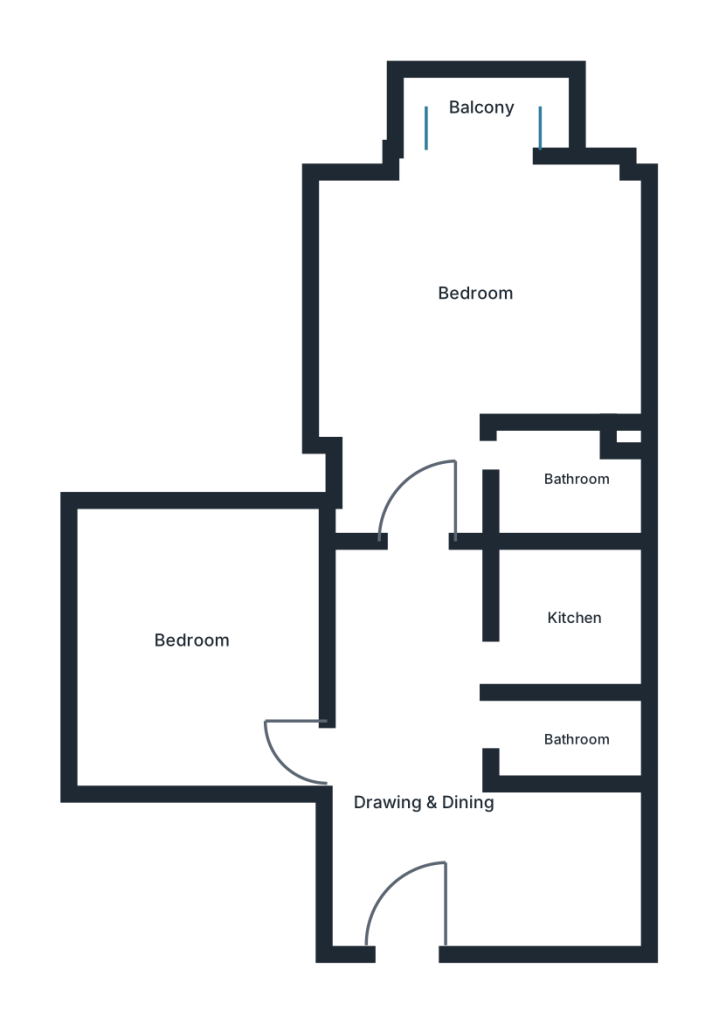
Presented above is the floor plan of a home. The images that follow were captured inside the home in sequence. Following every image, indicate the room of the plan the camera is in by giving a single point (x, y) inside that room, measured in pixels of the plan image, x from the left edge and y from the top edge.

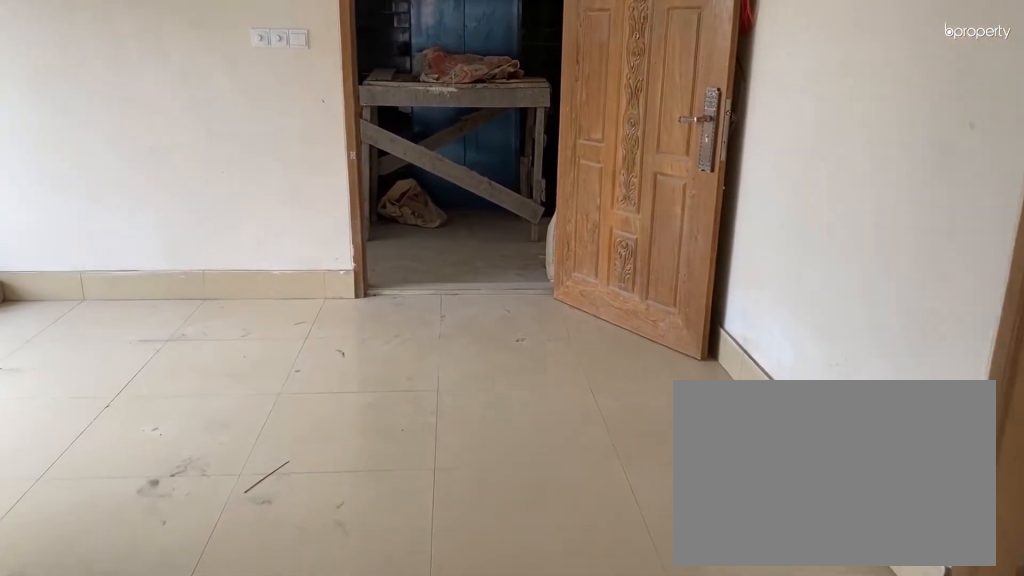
(408, 798)
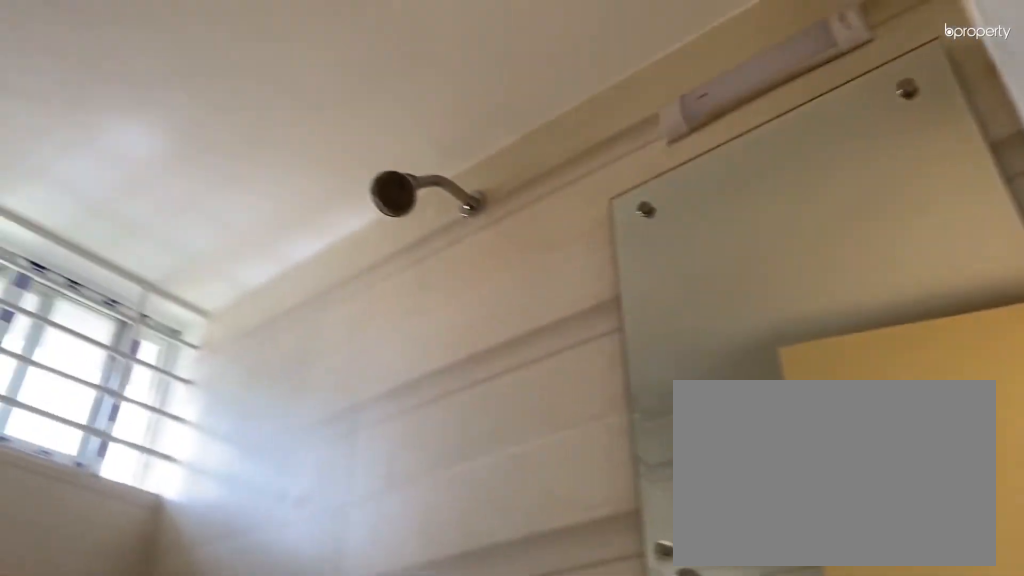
(578, 740)
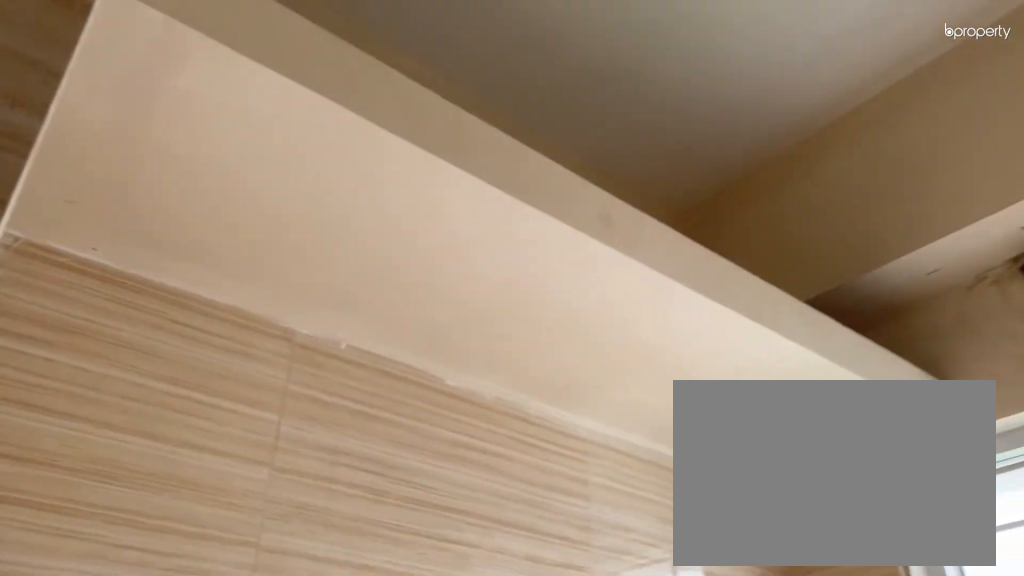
(572, 615)
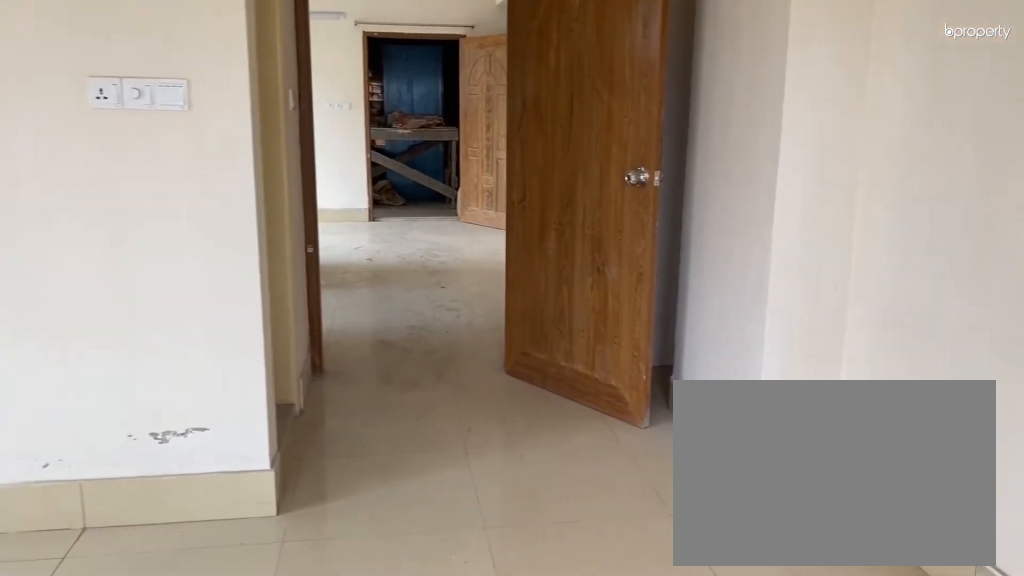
(476, 284)
